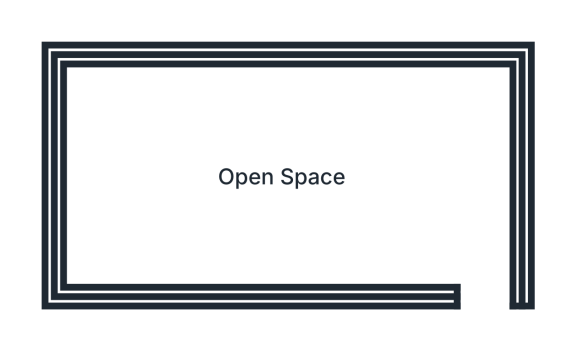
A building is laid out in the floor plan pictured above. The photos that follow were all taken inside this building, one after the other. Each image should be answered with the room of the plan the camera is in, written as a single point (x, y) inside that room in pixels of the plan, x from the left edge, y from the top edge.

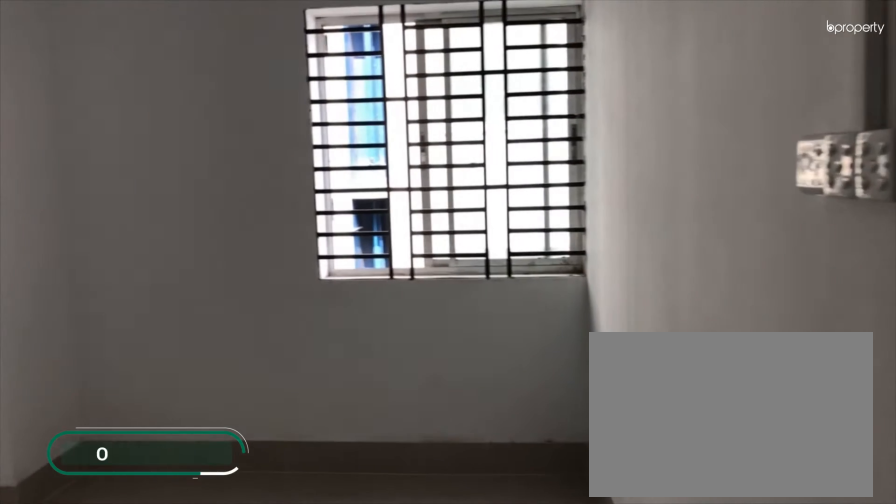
(476, 213)
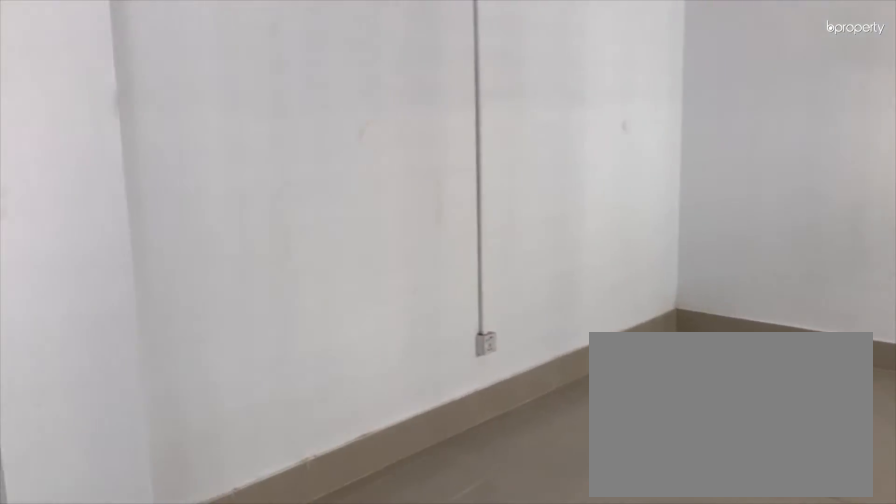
(274, 179)
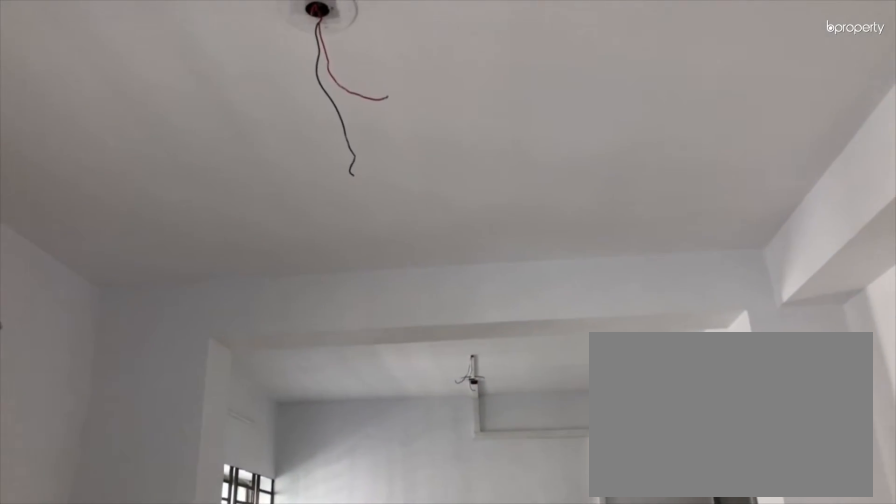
(273, 178)
